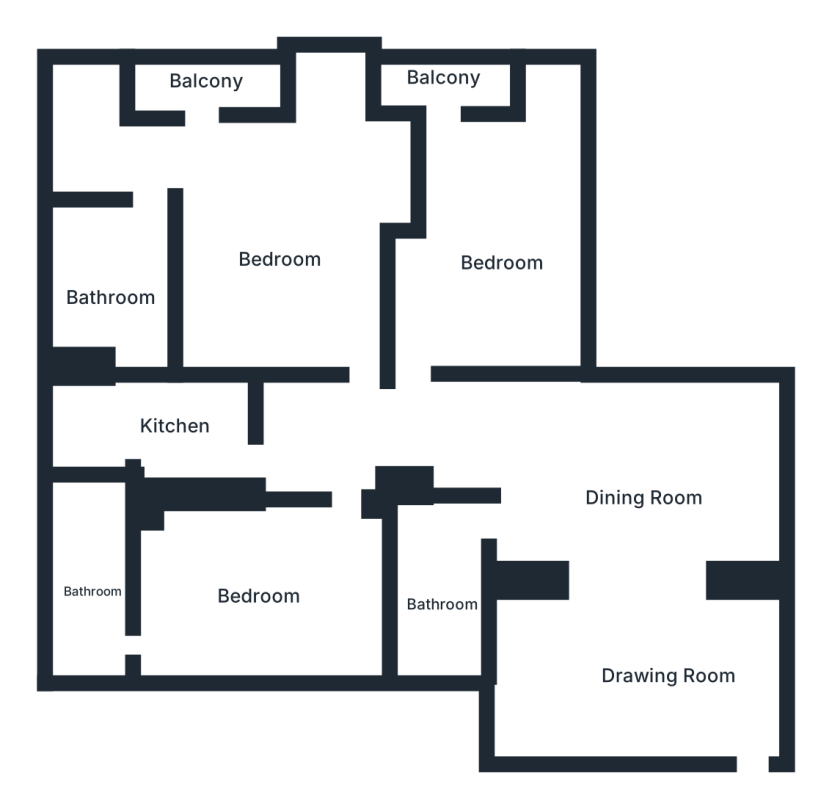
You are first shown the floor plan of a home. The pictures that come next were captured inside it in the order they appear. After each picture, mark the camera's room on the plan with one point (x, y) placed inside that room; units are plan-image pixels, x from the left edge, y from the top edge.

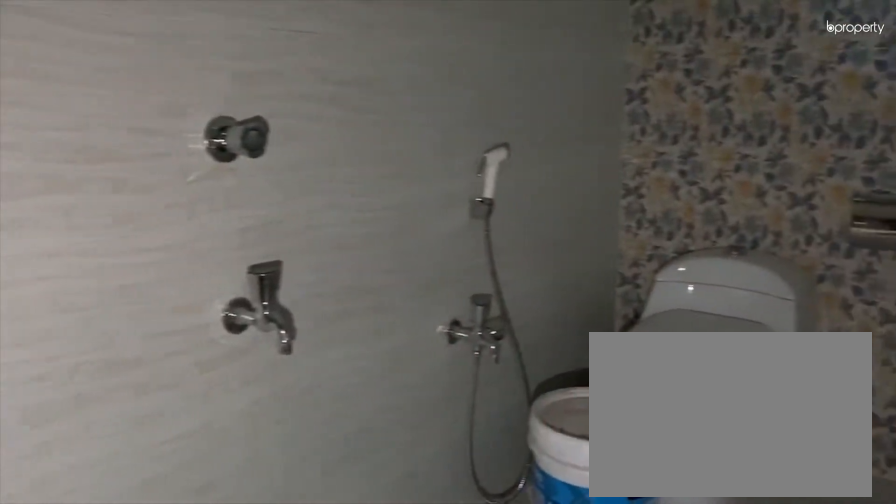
(94, 596)
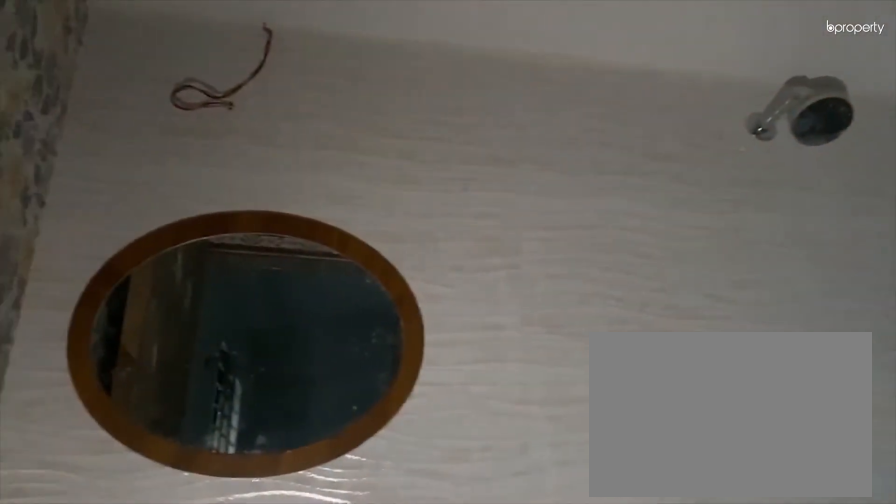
(94, 596)
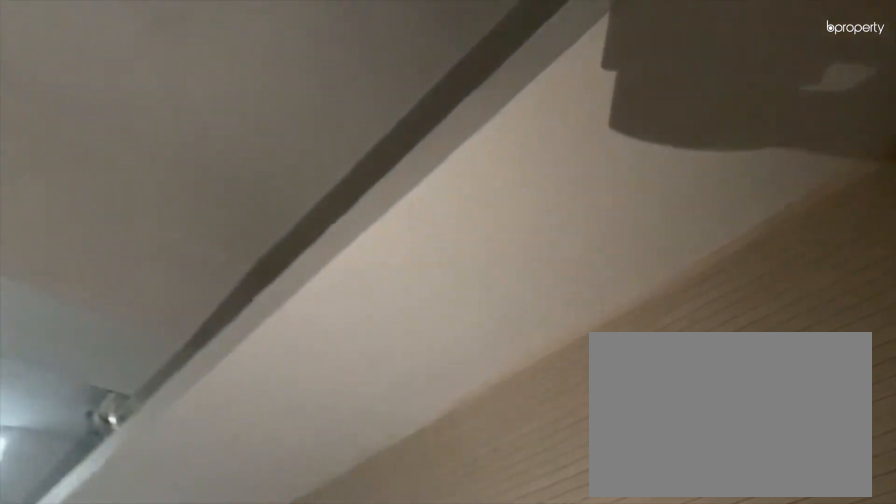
(172, 424)
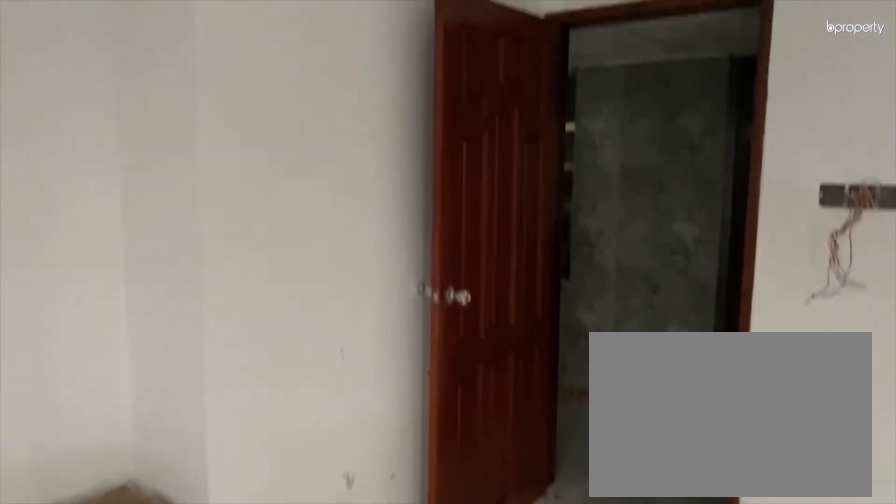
(286, 256)
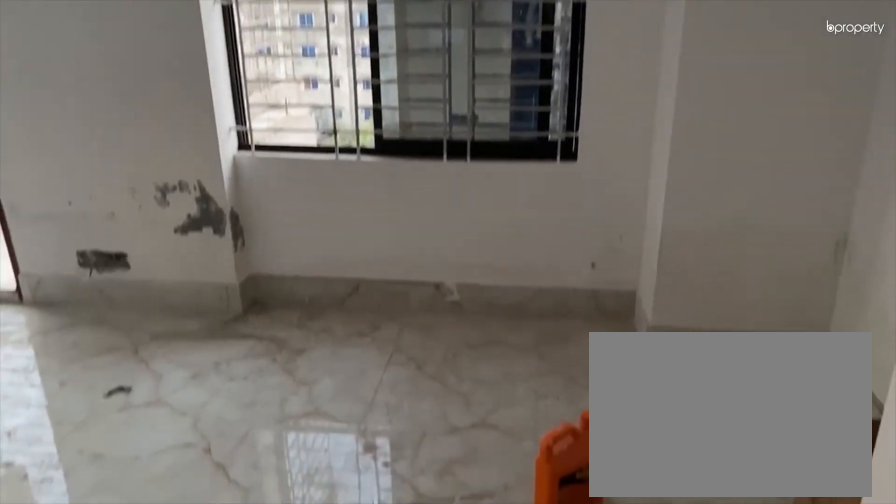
(286, 256)
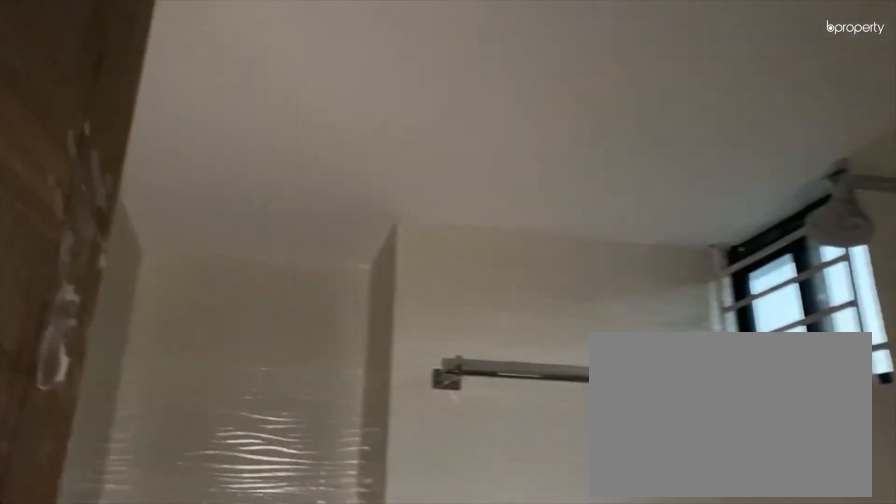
(111, 298)
